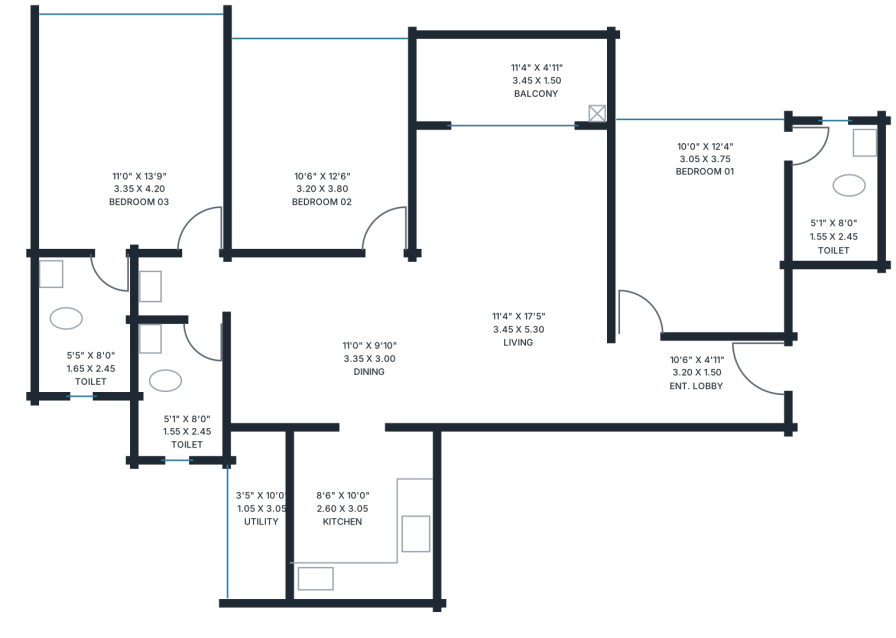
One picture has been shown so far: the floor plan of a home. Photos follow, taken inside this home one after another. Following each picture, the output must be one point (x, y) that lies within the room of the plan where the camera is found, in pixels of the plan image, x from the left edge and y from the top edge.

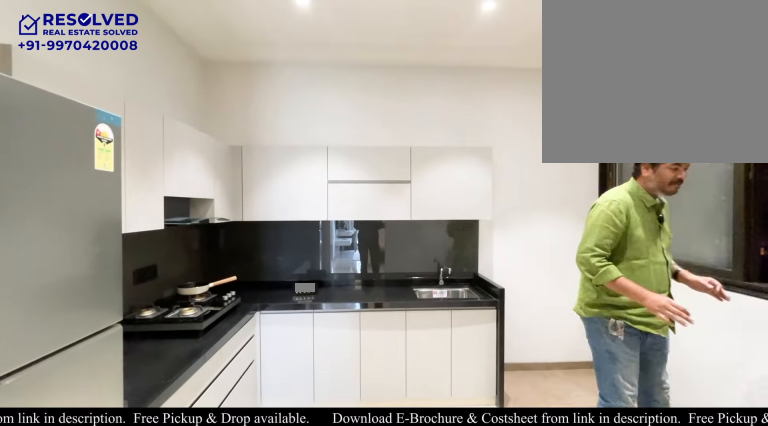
(362, 513)
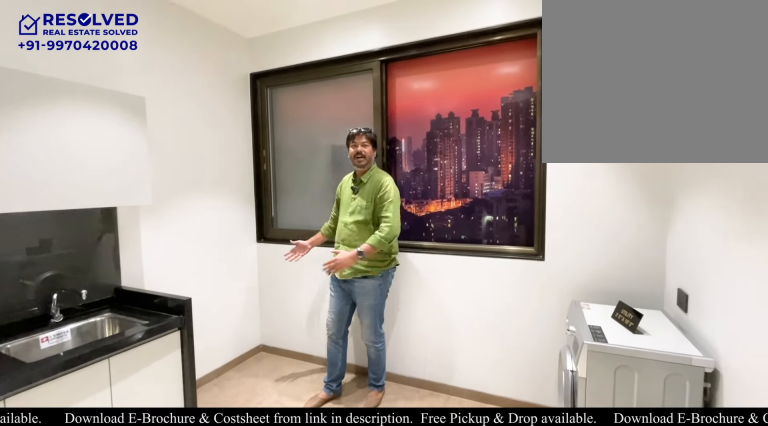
(259, 514)
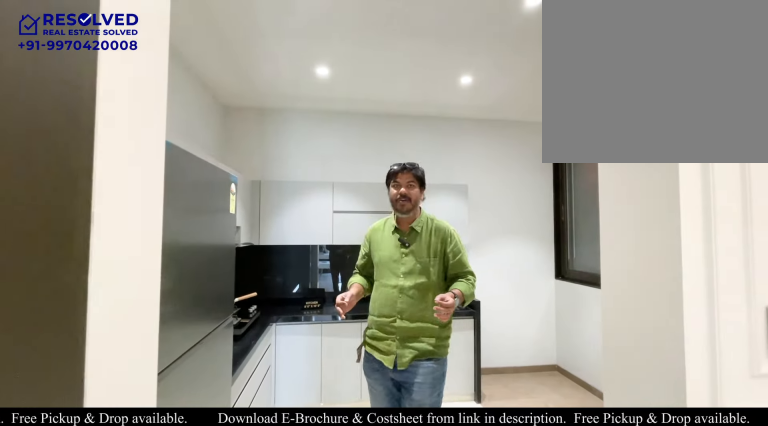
(362, 513)
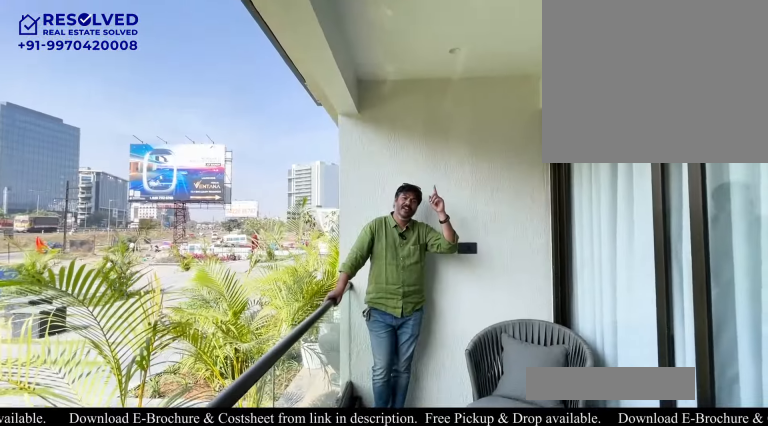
(509, 79)
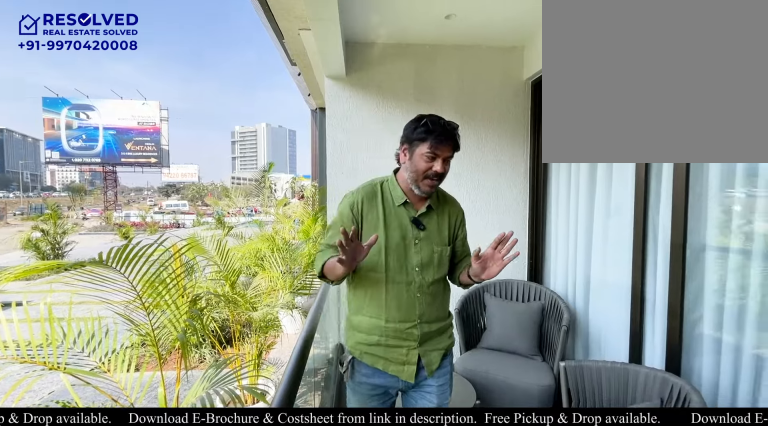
(510, 79)
